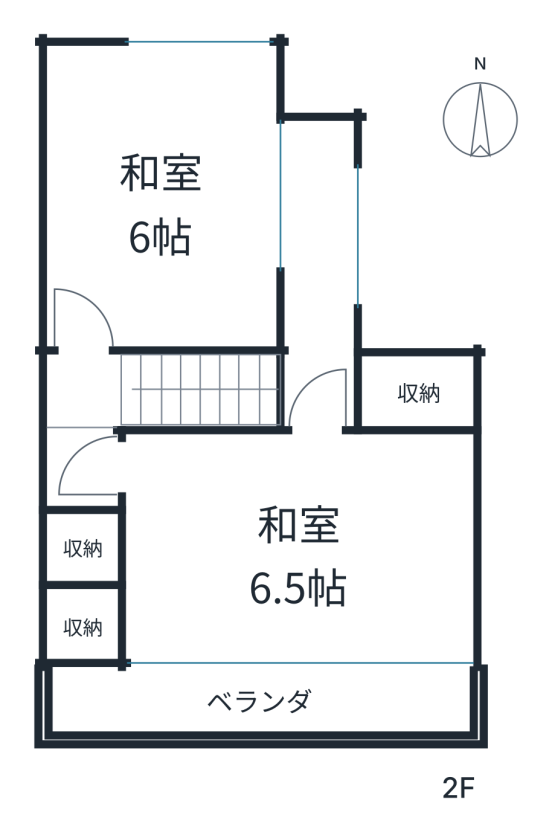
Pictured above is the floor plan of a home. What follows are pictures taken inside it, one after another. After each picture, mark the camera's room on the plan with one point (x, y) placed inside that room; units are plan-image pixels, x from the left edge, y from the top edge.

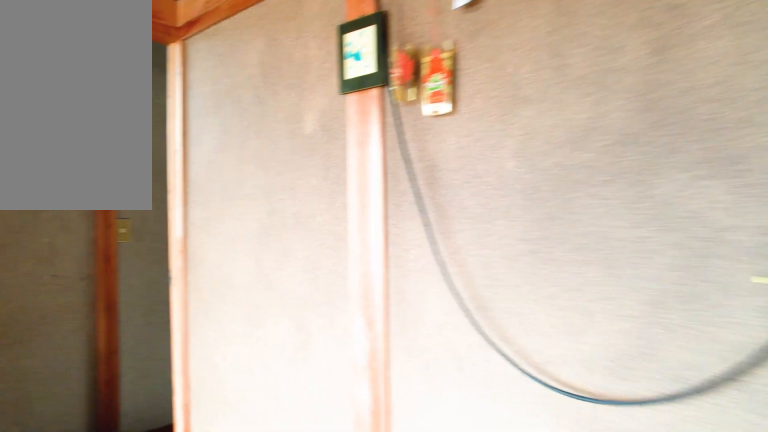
(297, 592)
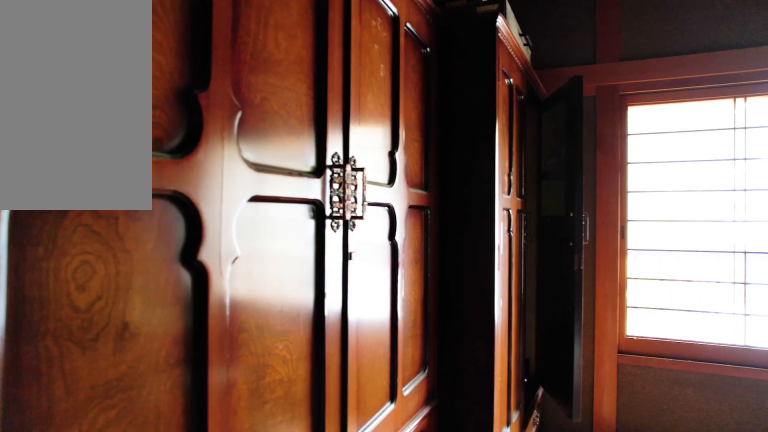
(160, 193)
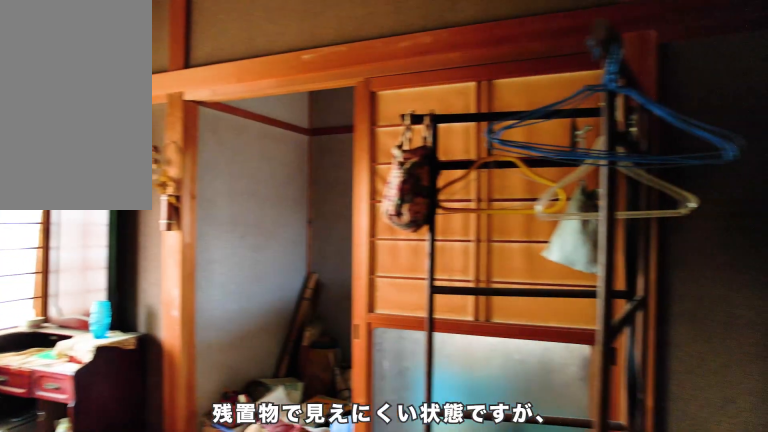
(160, 193)
